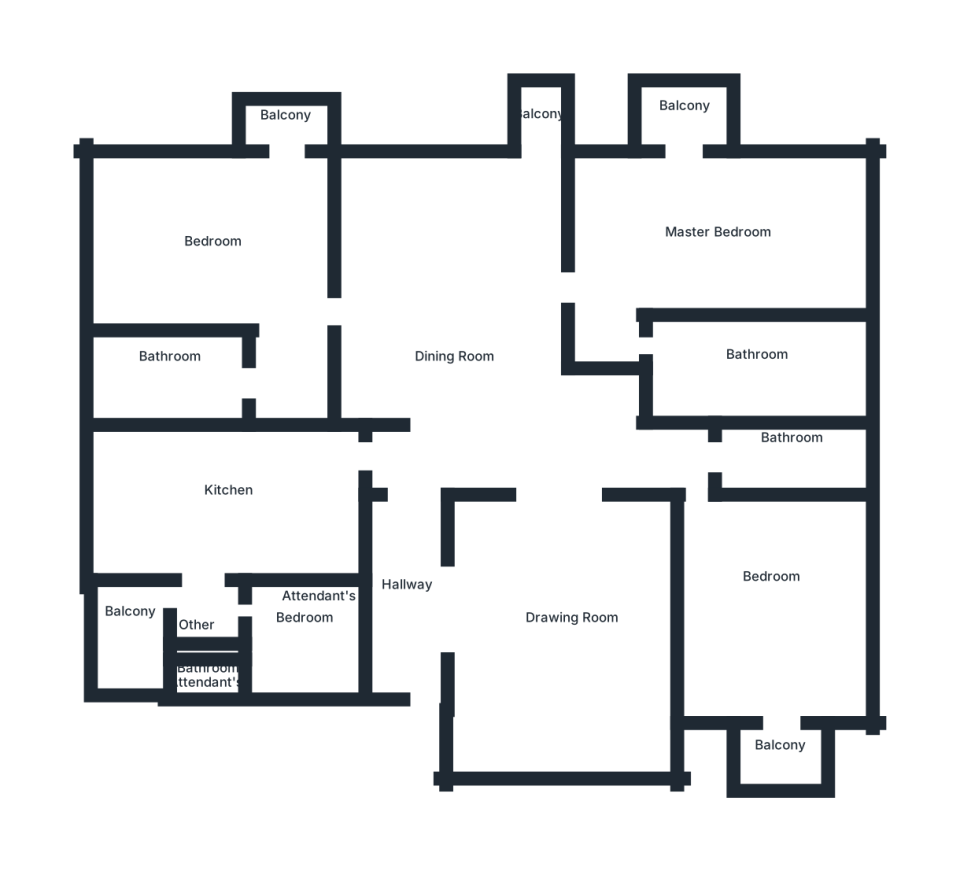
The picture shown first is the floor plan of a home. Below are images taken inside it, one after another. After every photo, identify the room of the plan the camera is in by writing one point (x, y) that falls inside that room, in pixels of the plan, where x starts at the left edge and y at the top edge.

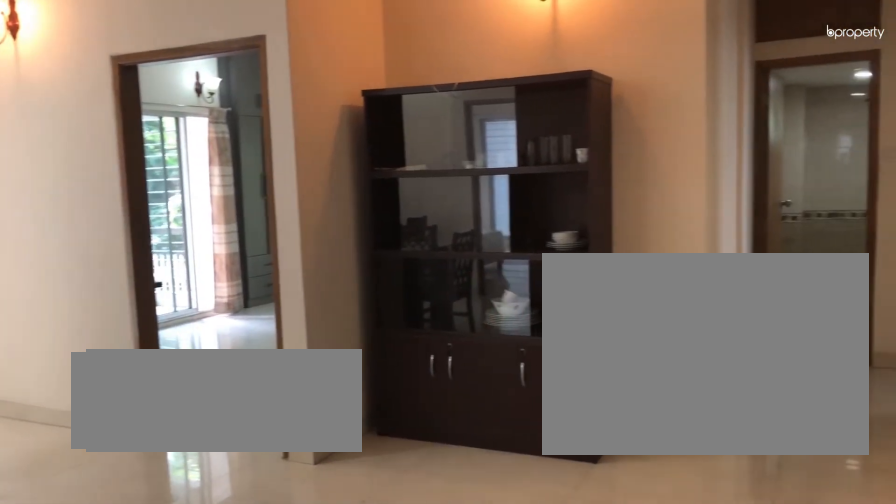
(453, 295)
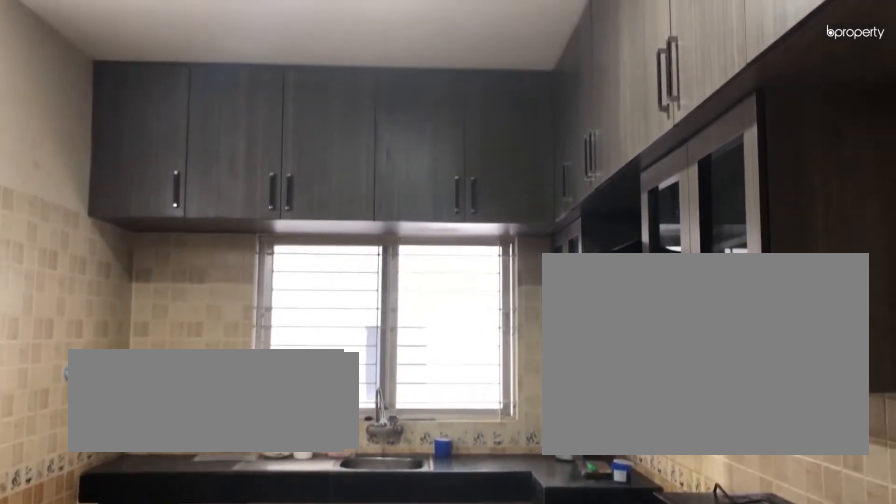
(236, 509)
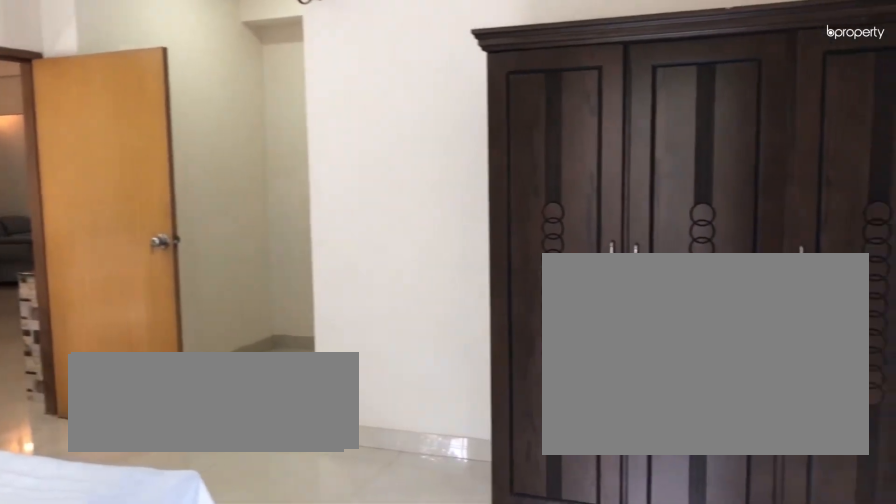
(228, 243)
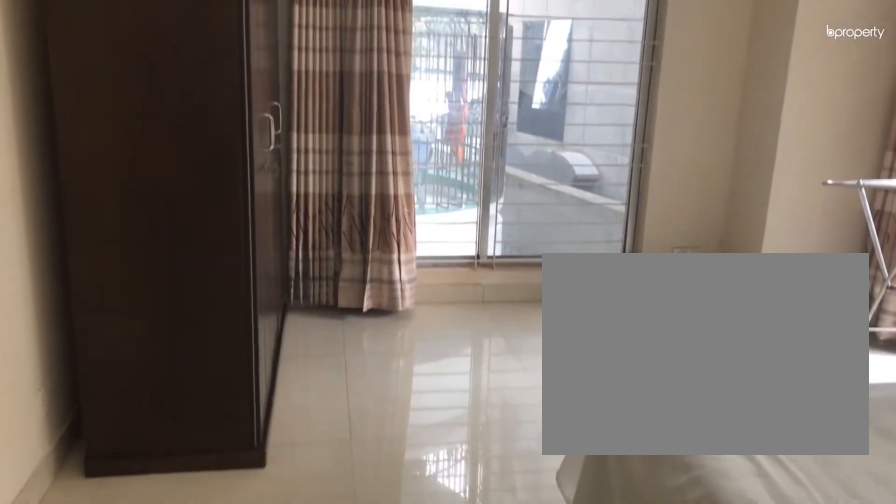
(266, 260)
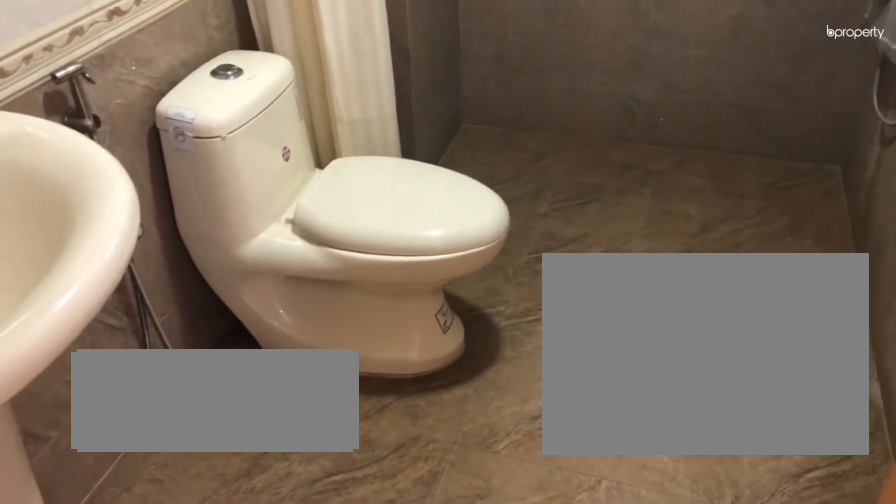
(188, 378)
